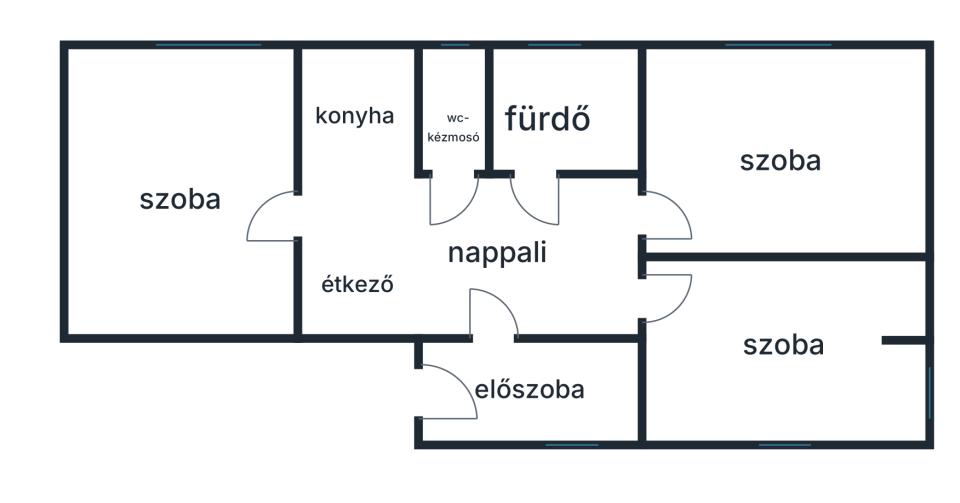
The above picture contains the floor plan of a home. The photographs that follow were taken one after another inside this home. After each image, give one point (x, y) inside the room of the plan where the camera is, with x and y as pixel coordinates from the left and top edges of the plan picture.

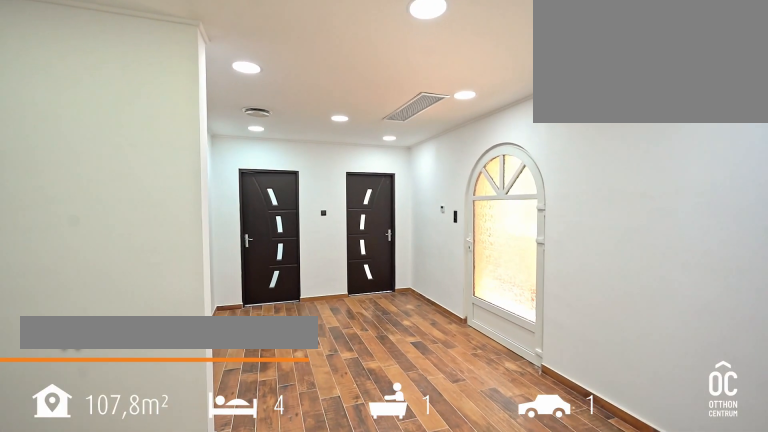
(454, 250)
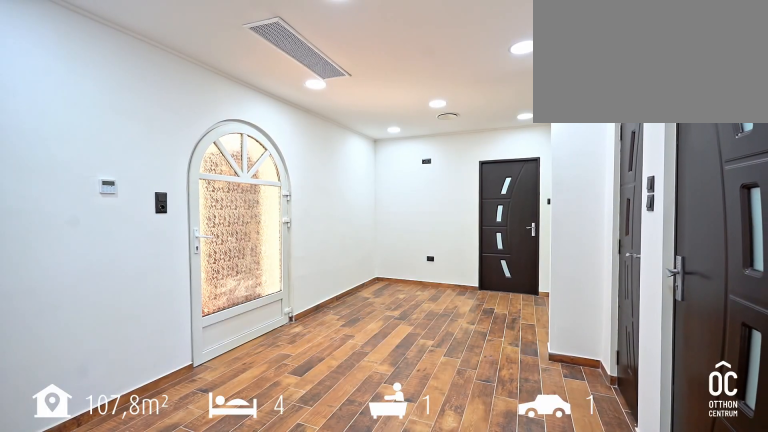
(454, 251)
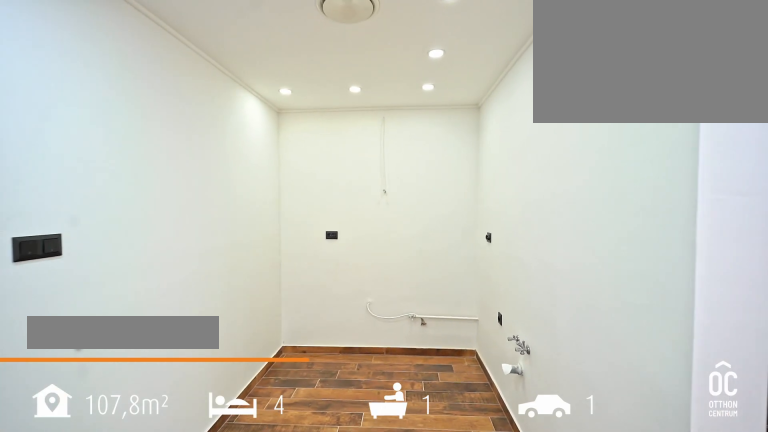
(359, 125)
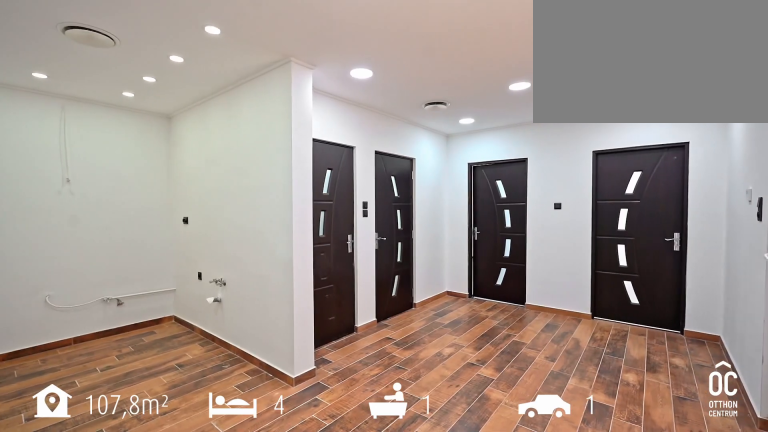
(454, 250)
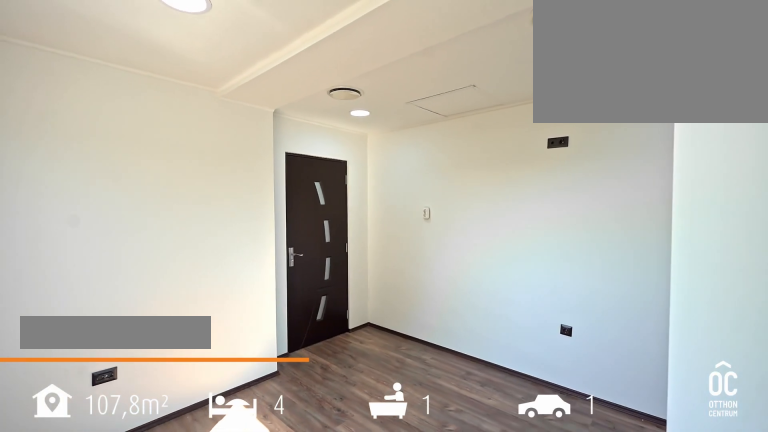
(782, 348)
